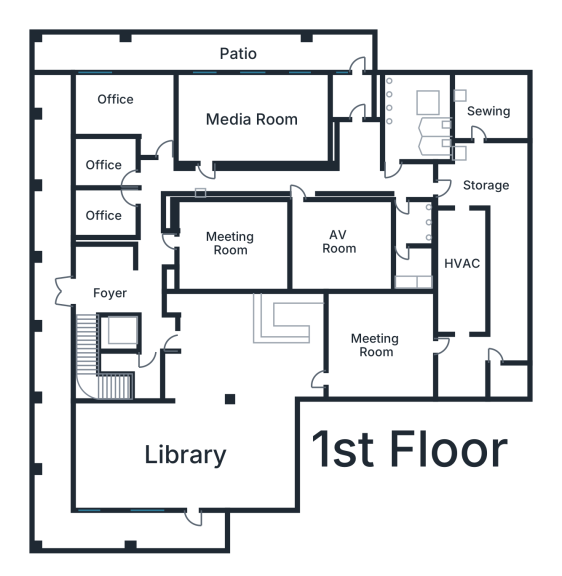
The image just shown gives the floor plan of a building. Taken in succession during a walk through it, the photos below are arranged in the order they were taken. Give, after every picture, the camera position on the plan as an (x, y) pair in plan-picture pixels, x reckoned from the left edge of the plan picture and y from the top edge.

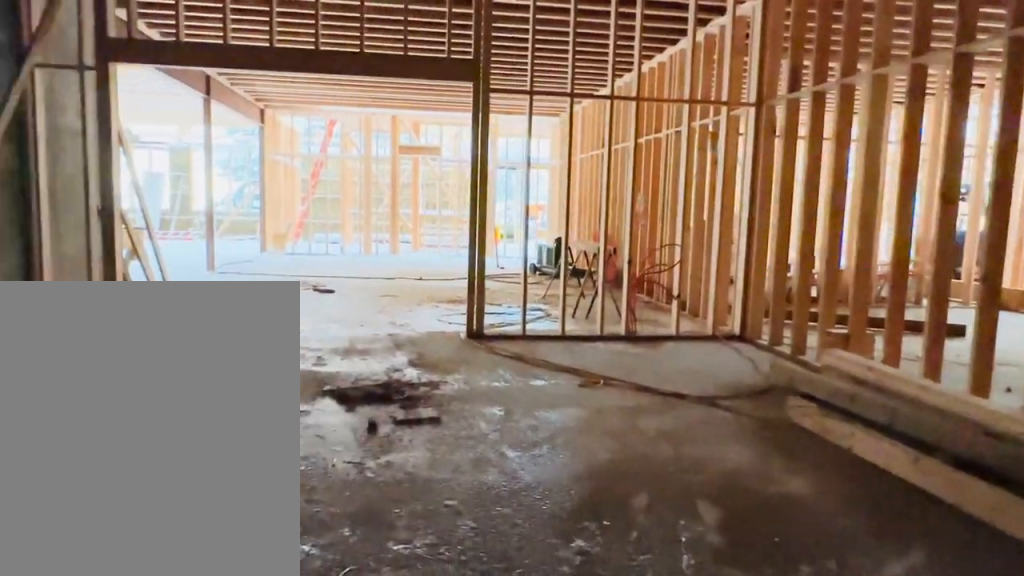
(412, 348)
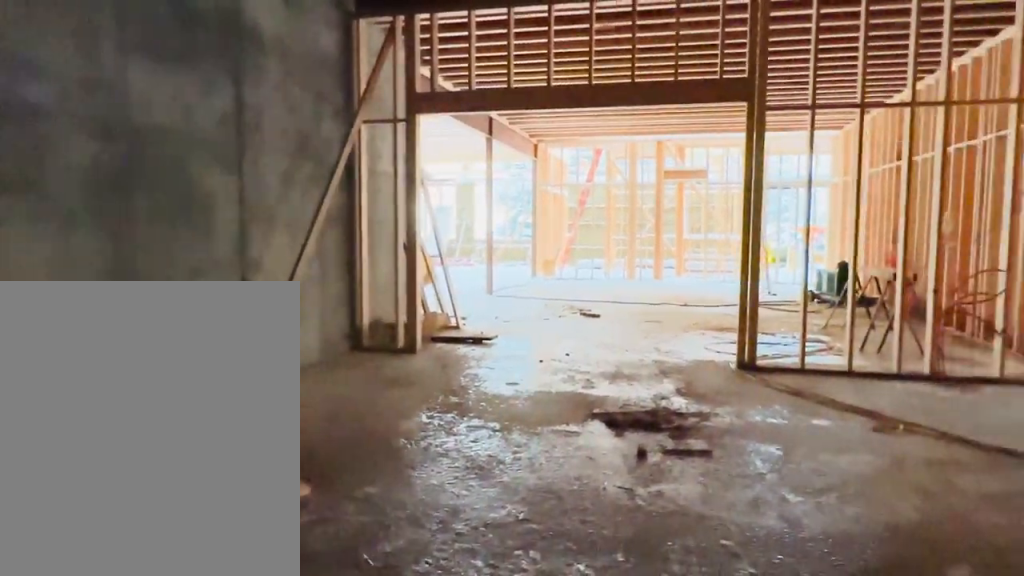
(411, 351)
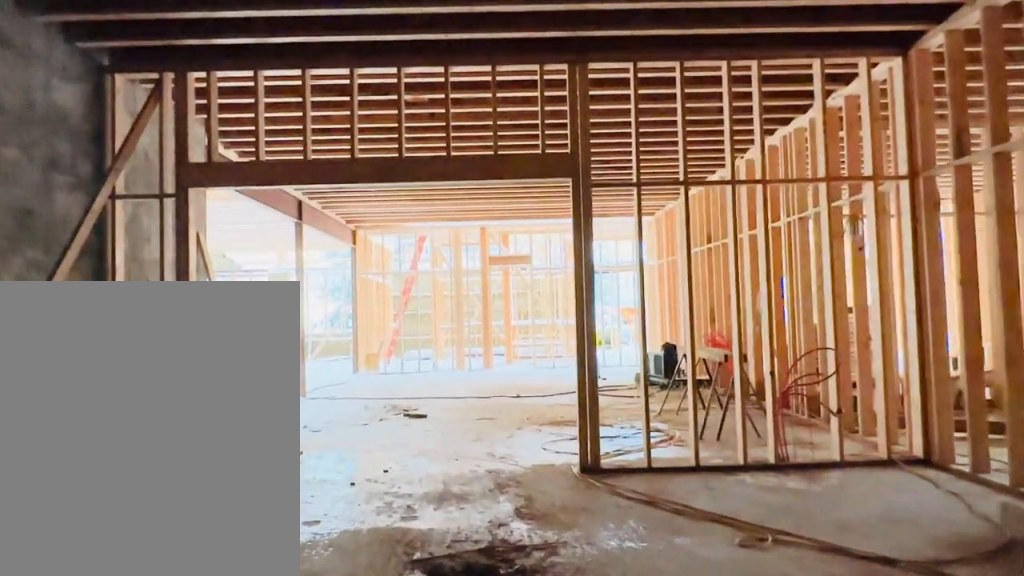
(407, 348)
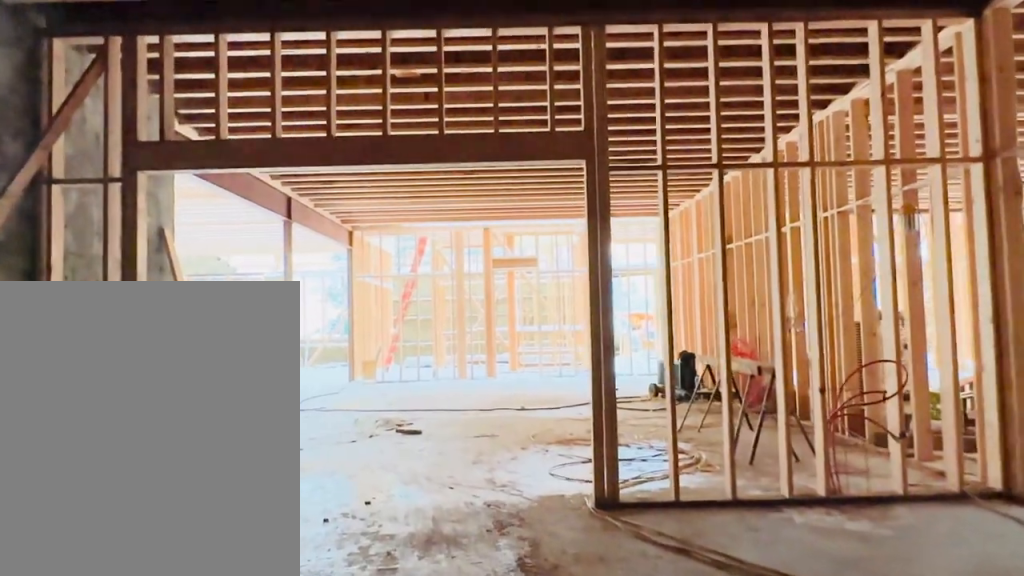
(395, 348)
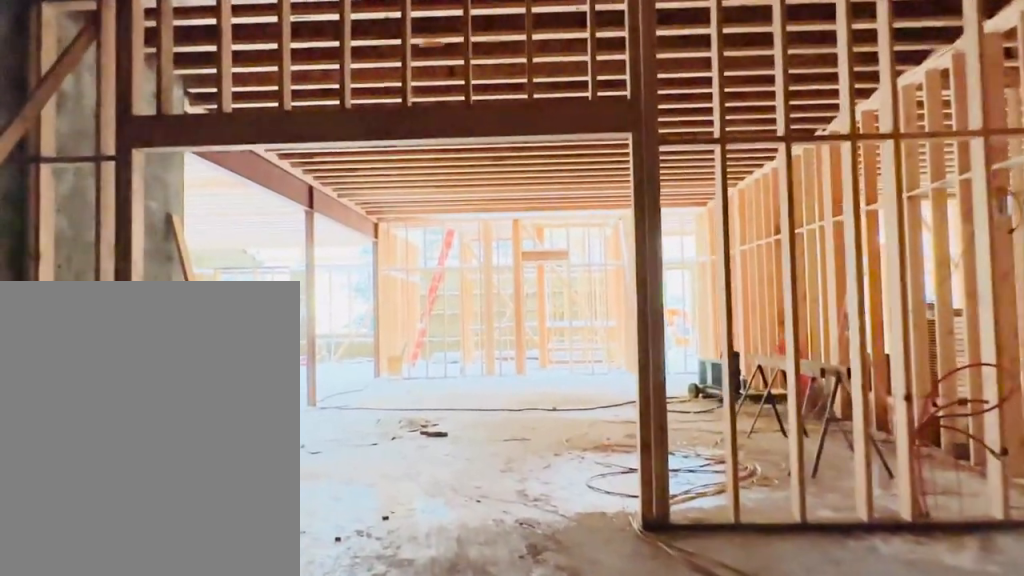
(386, 348)
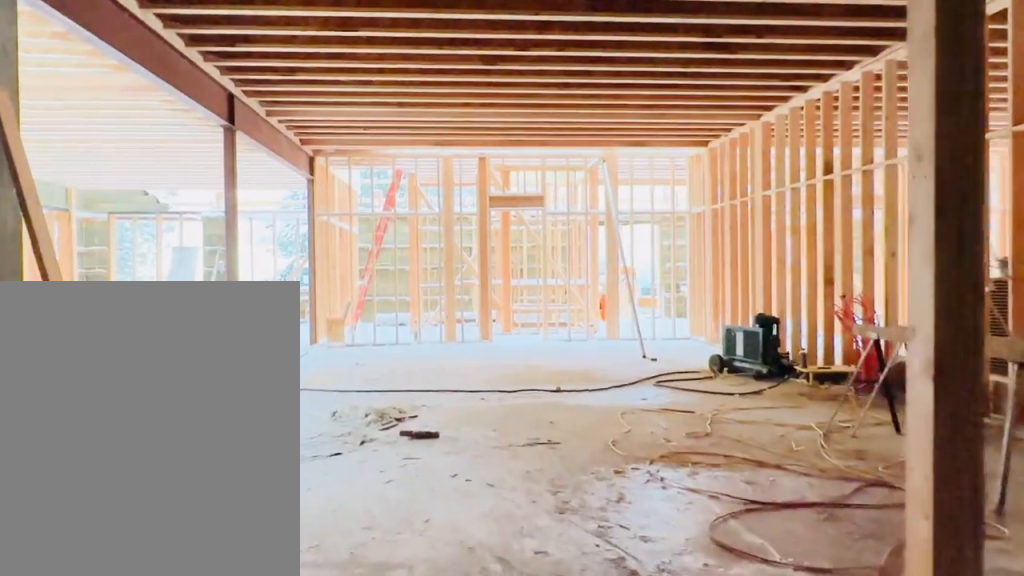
(342, 348)
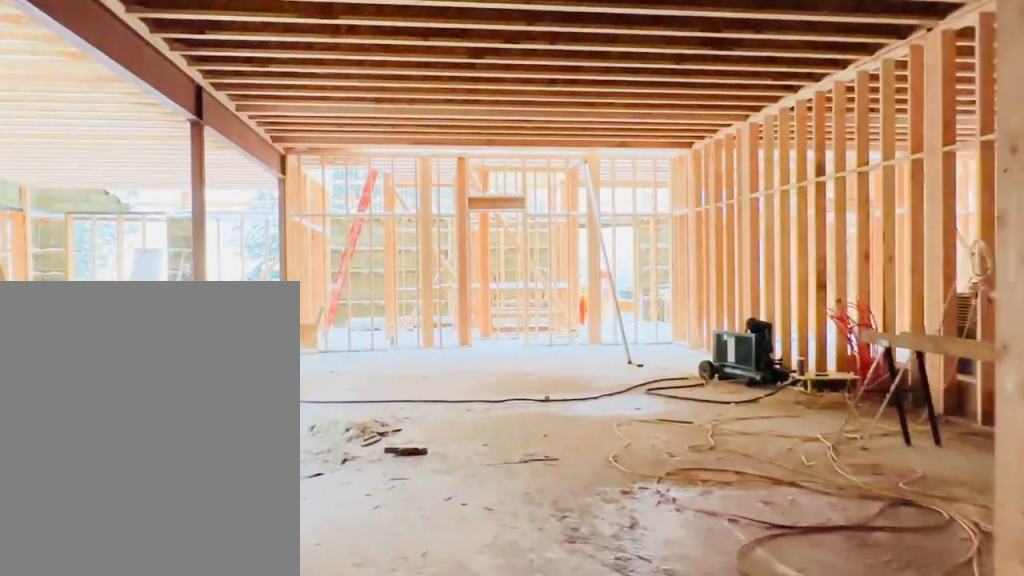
(336, 348)
